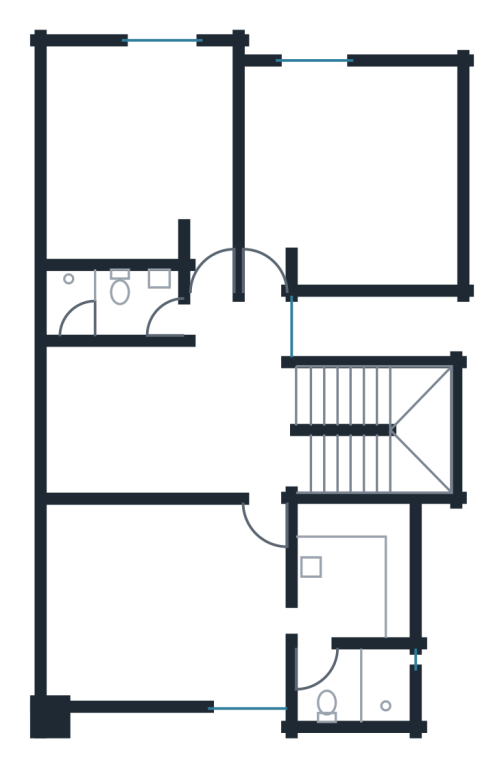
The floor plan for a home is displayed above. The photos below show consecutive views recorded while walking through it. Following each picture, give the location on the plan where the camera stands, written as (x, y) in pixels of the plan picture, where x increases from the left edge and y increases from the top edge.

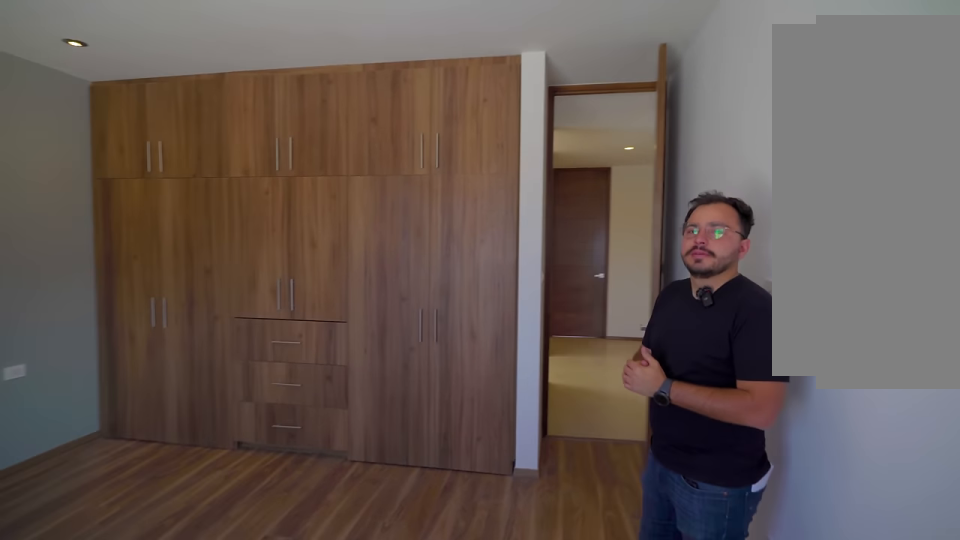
(269, 91)
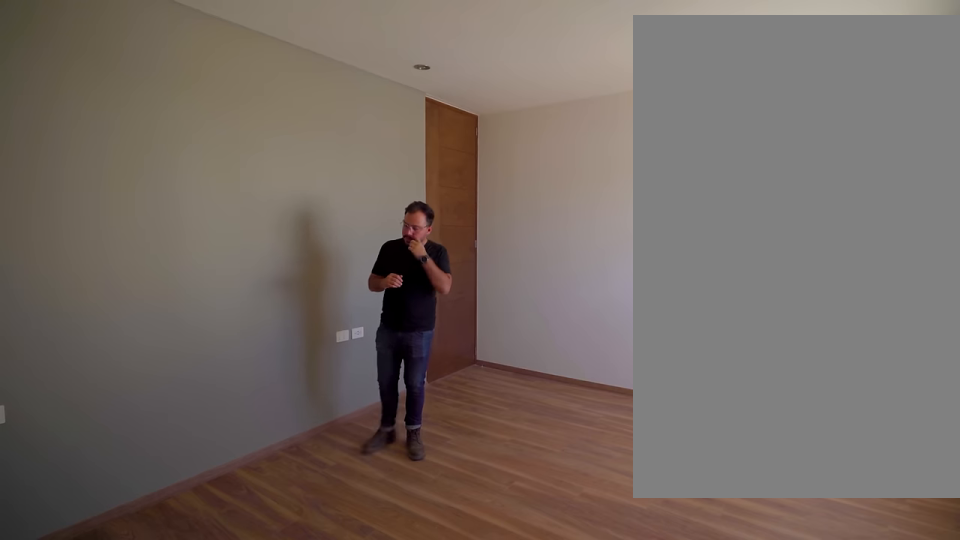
(75, 674)
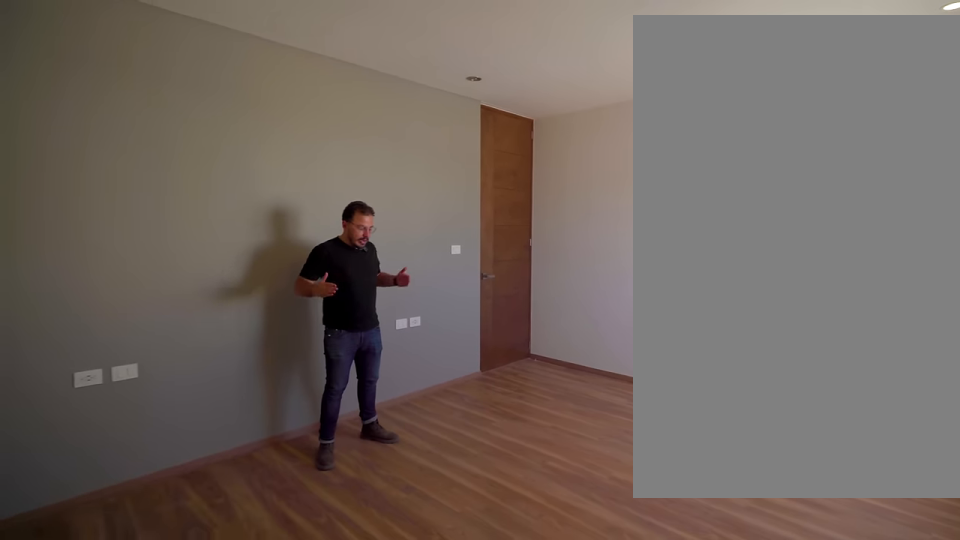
(75, 674)
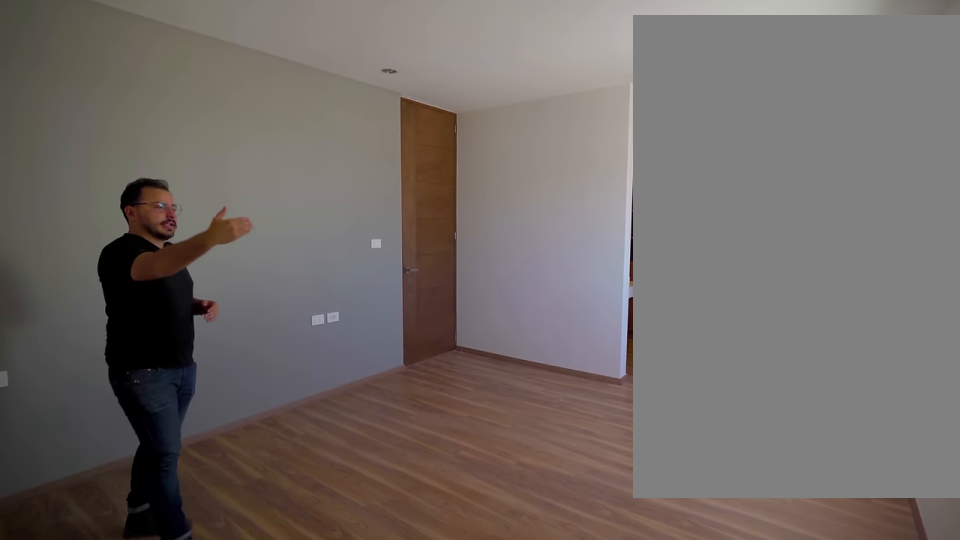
(72, 671)
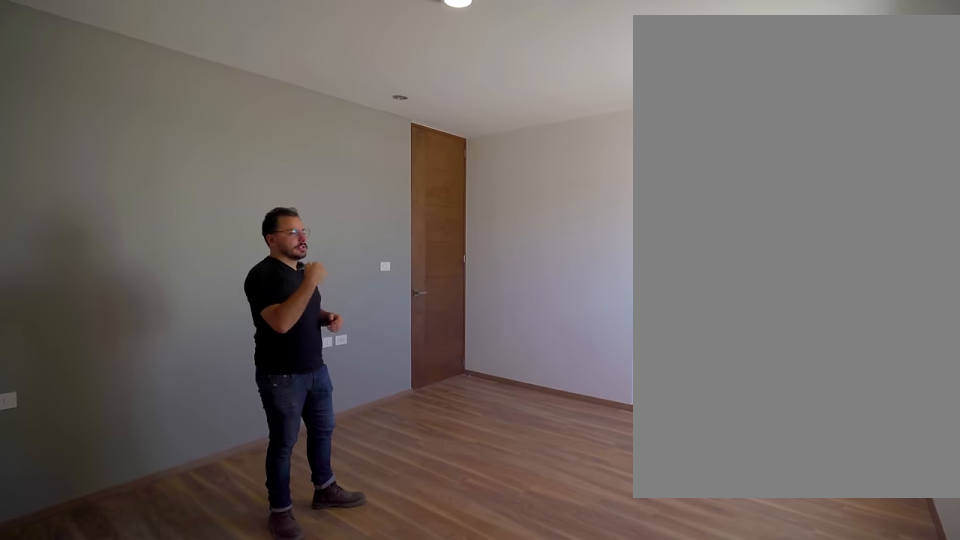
(72, 672)
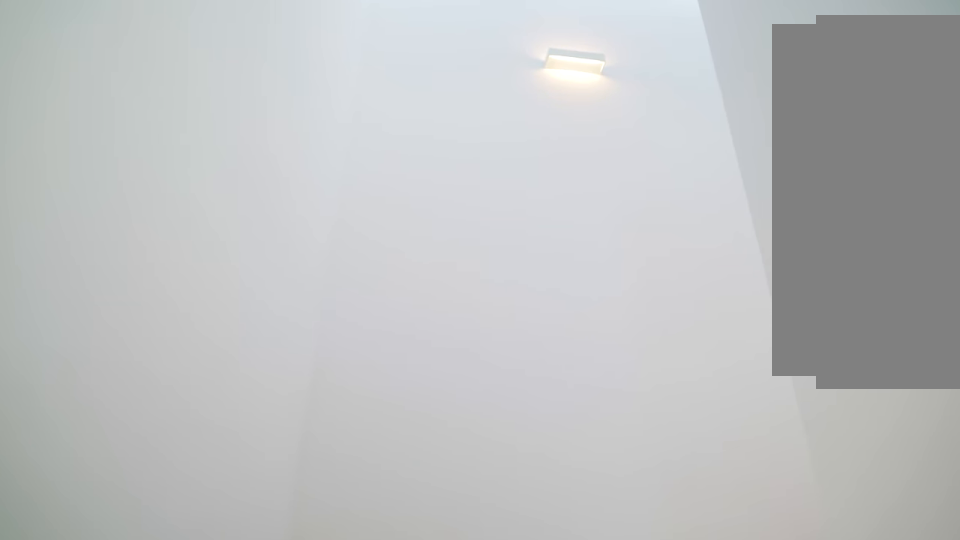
(346, 407)
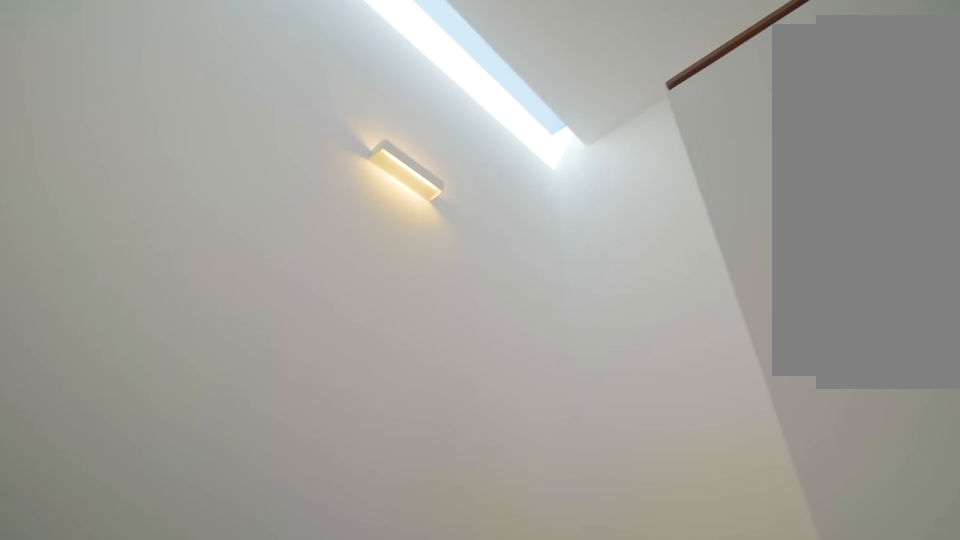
(396, 399)
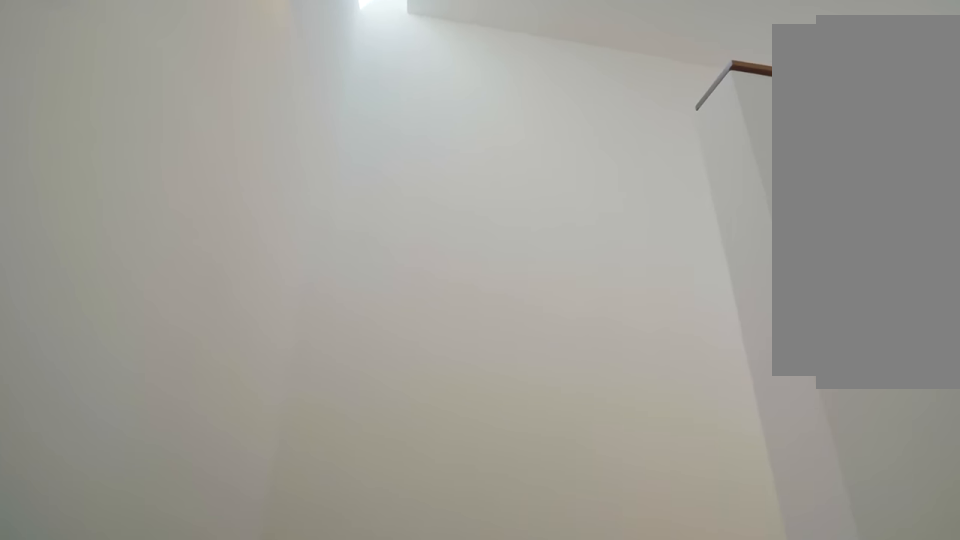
(405, 393)
